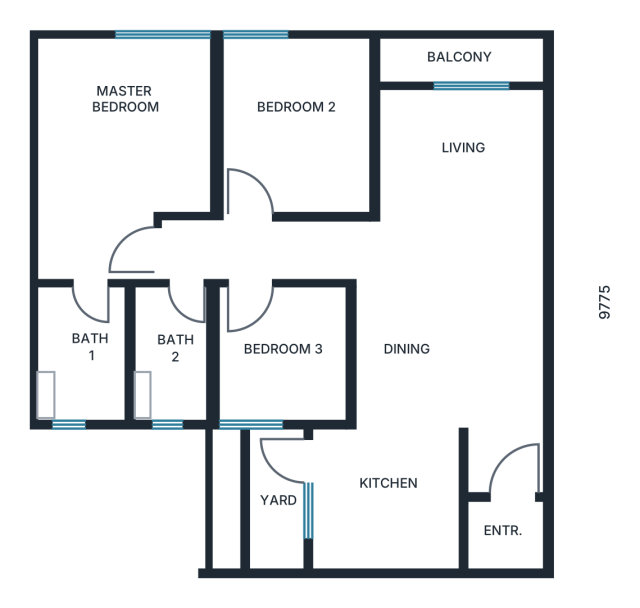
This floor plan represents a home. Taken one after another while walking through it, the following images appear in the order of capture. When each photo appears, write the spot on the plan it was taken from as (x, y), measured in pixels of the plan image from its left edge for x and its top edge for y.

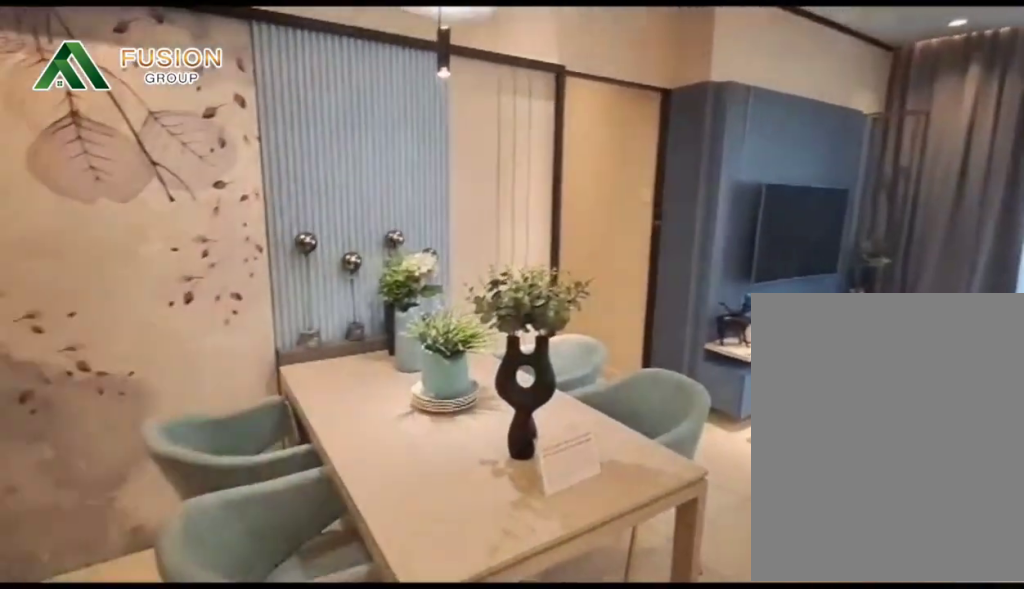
(508, 487)
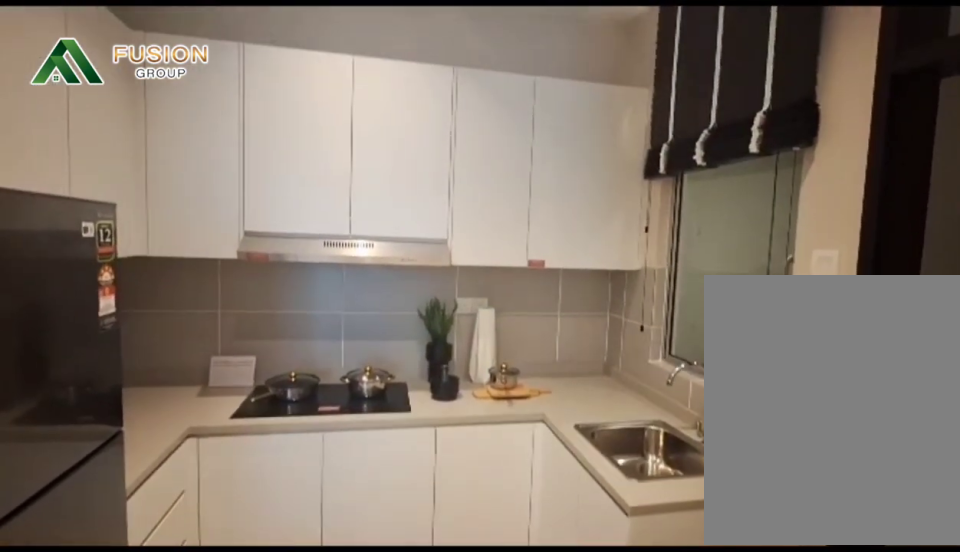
(393, 500)
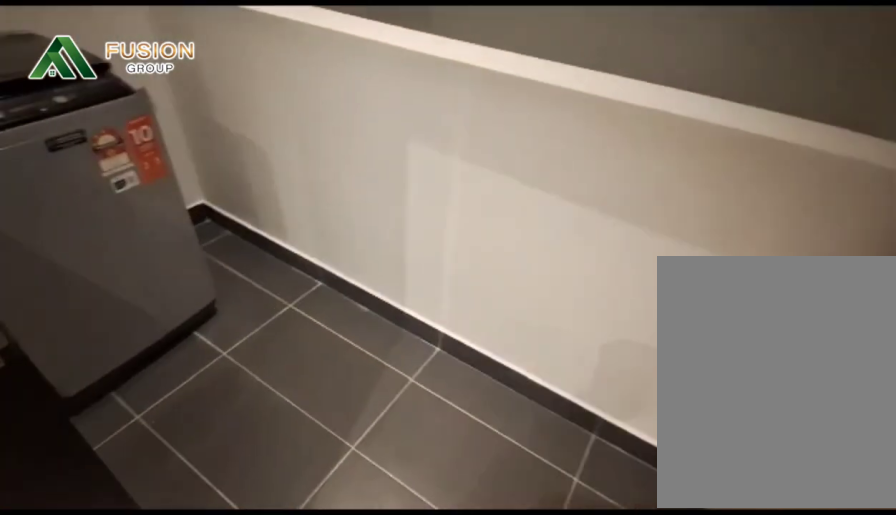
(338, 503)
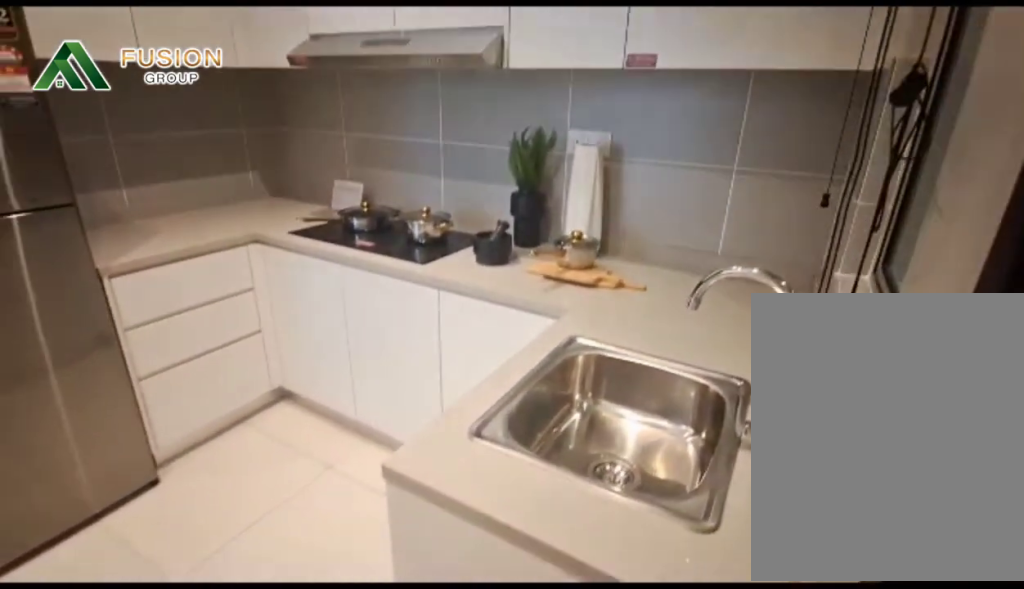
(310, 506)
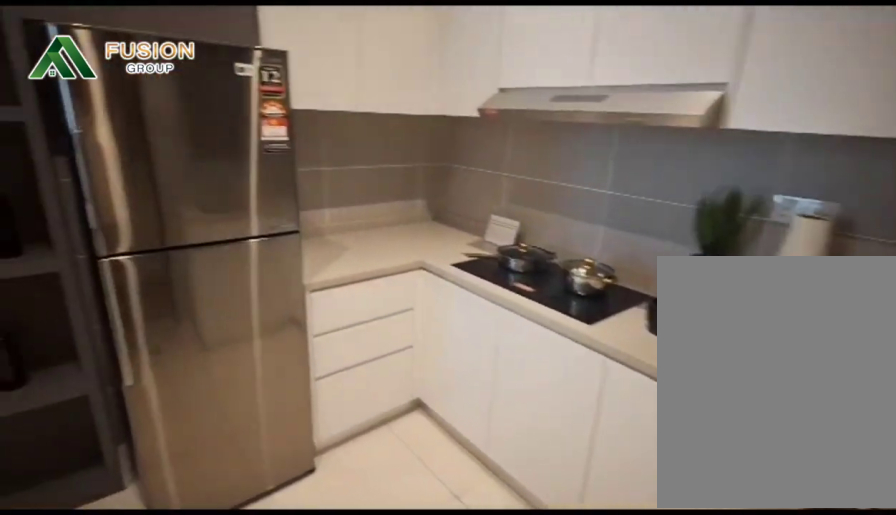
(357, 506)
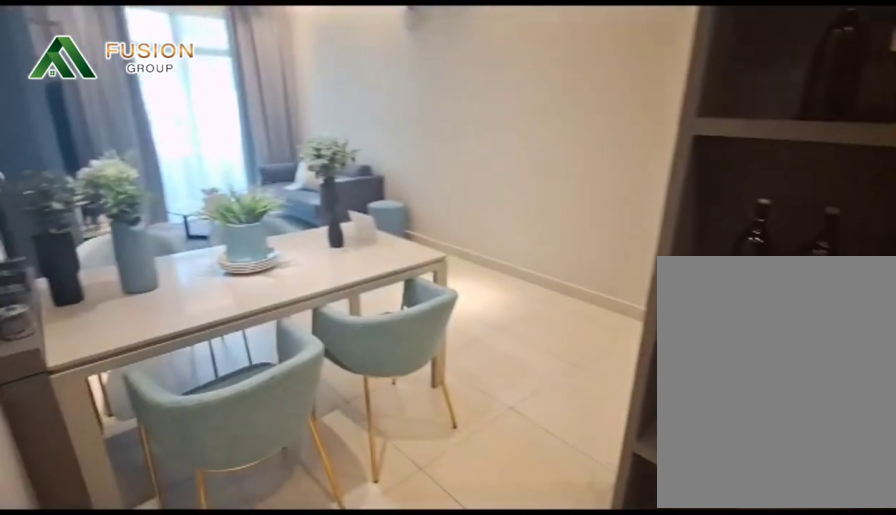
(410, 506)
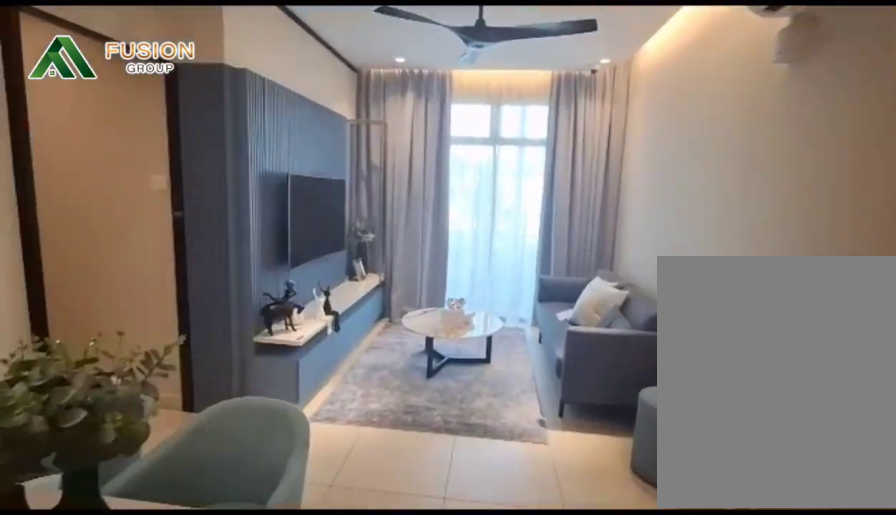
(449, 398)
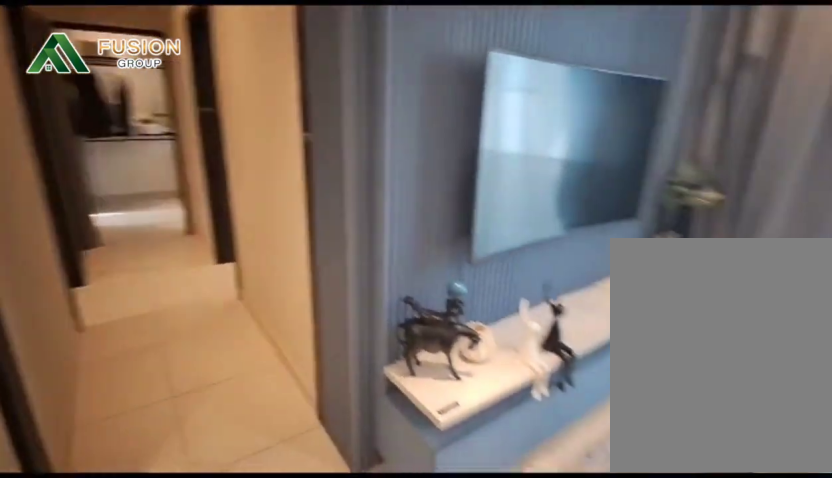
(417, 306)
